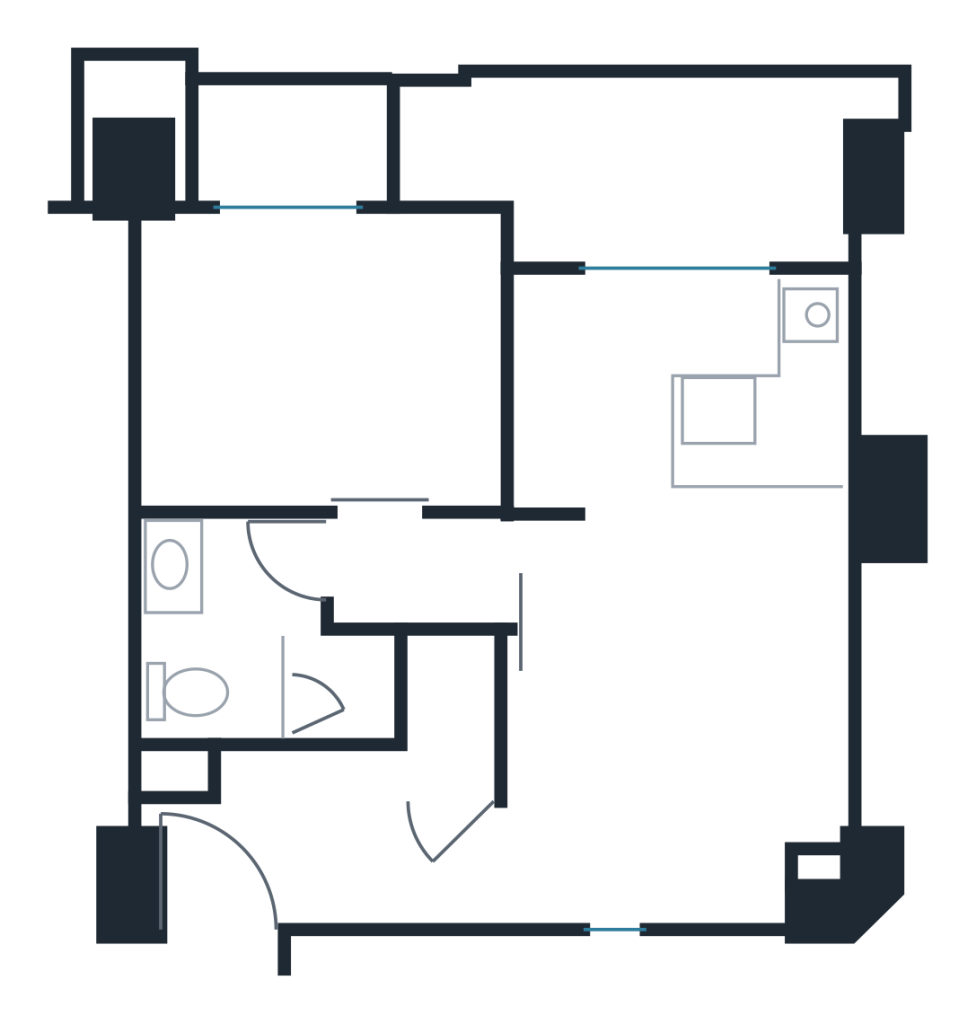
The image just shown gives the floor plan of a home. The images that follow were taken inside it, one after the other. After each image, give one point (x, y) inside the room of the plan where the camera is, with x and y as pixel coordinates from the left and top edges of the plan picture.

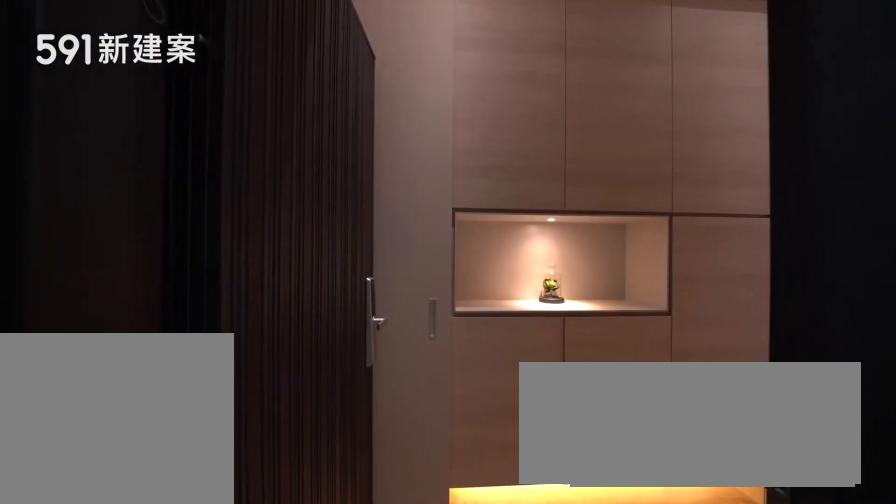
(241, 869)
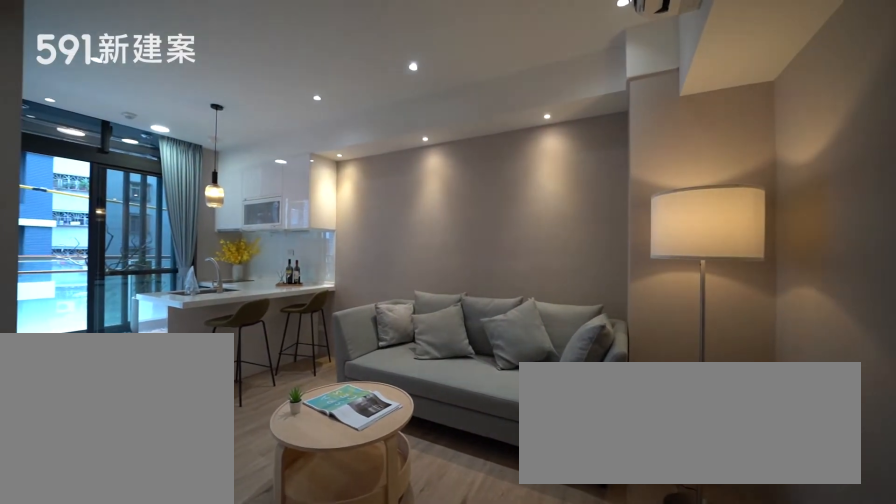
(683, 733)
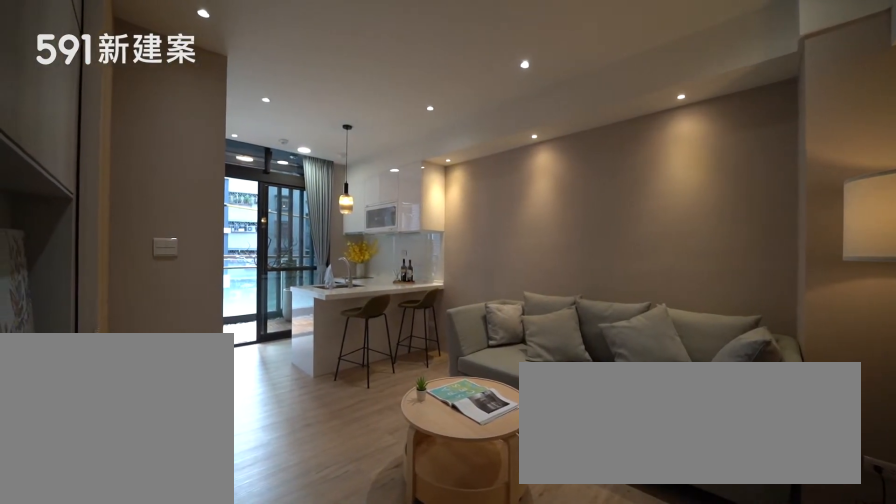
(683, 733)
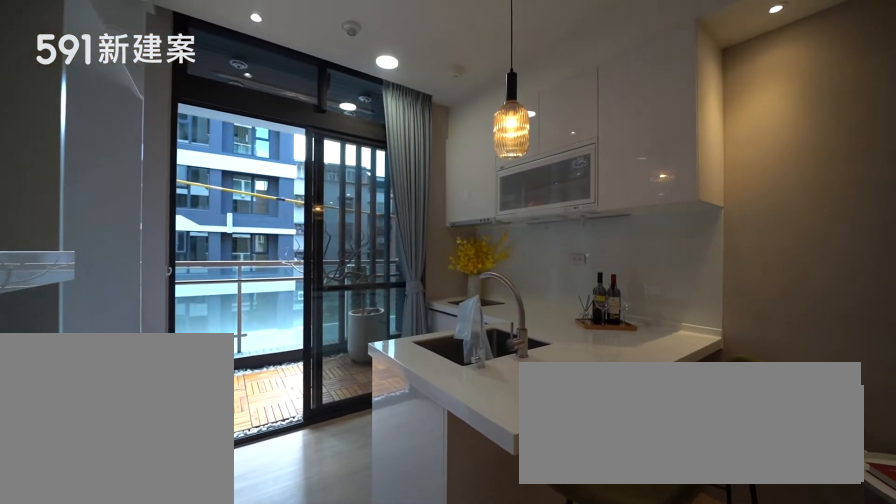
(681, 397)
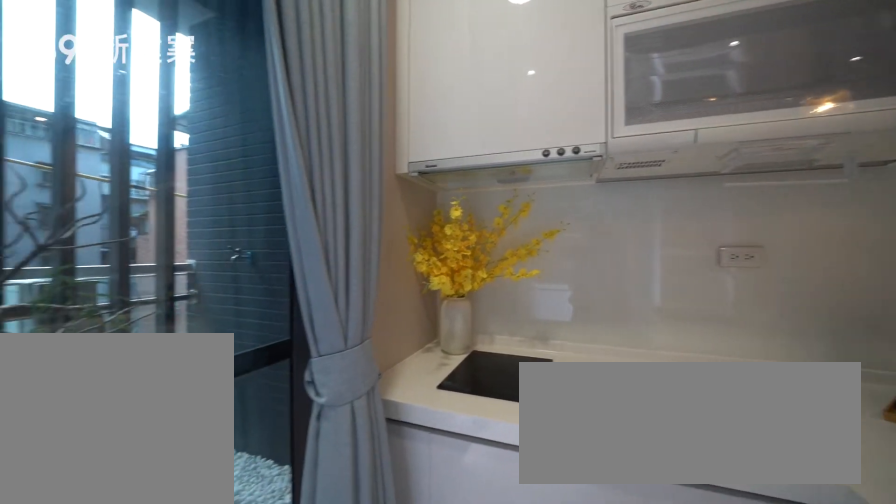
(681, 397)
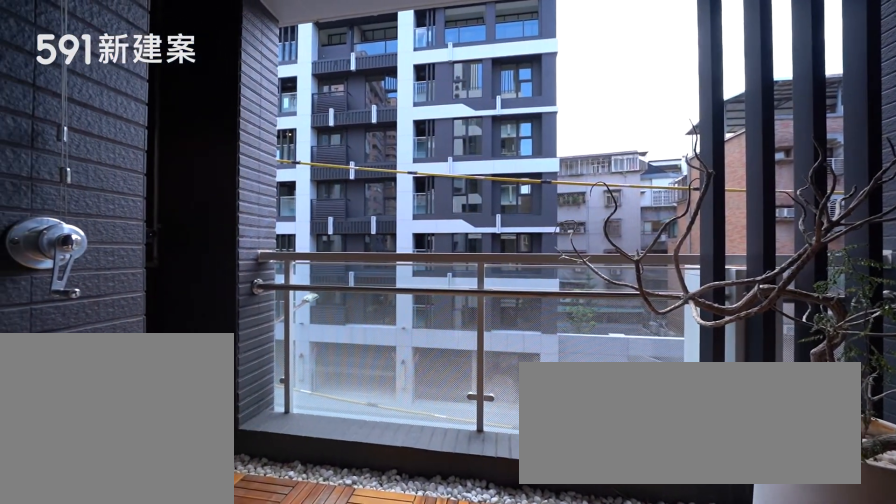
(638, 163)
